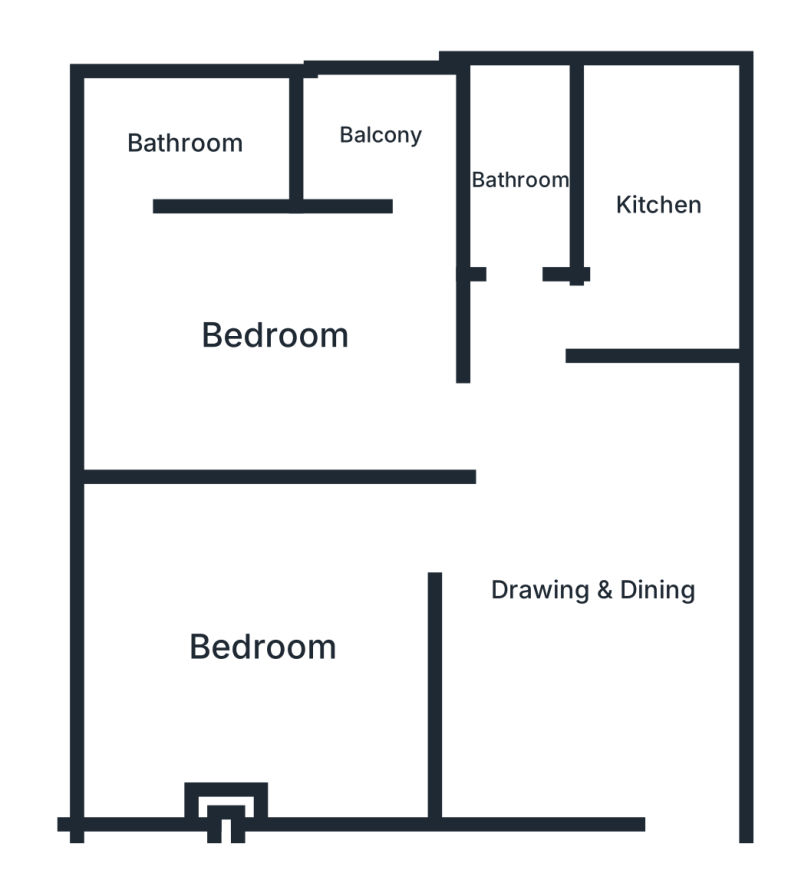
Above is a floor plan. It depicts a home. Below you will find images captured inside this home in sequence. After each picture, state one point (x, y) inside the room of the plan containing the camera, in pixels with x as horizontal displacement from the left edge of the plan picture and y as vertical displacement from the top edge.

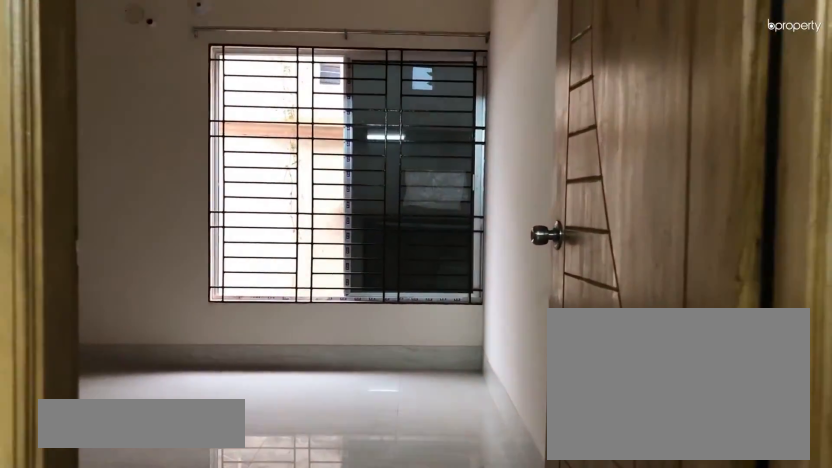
(260, 645)
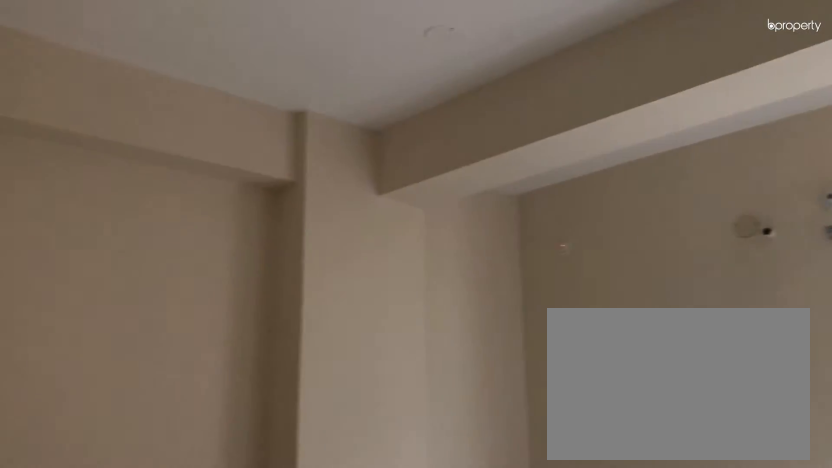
(260, 646)
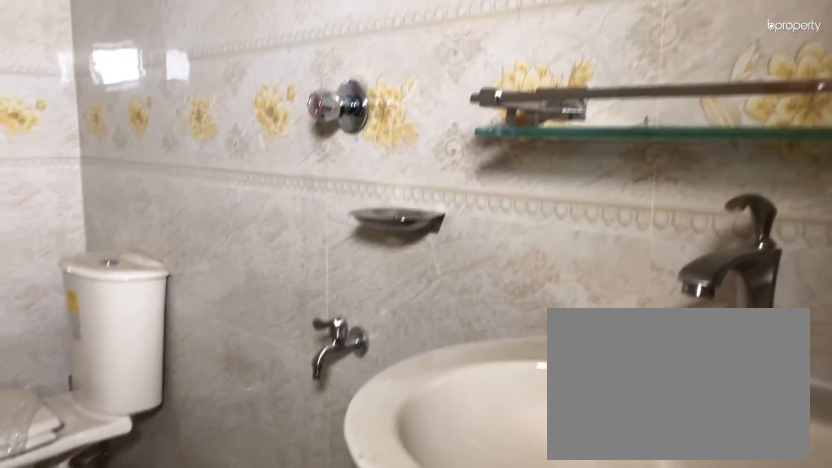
(517, 181)
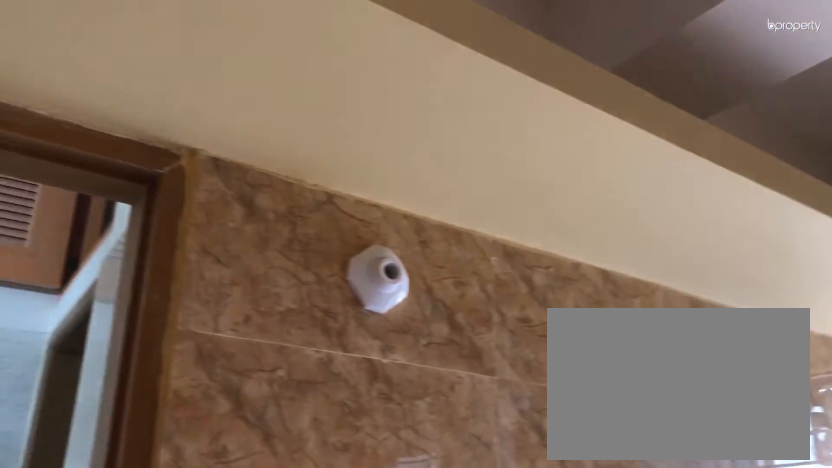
(657, 204)
